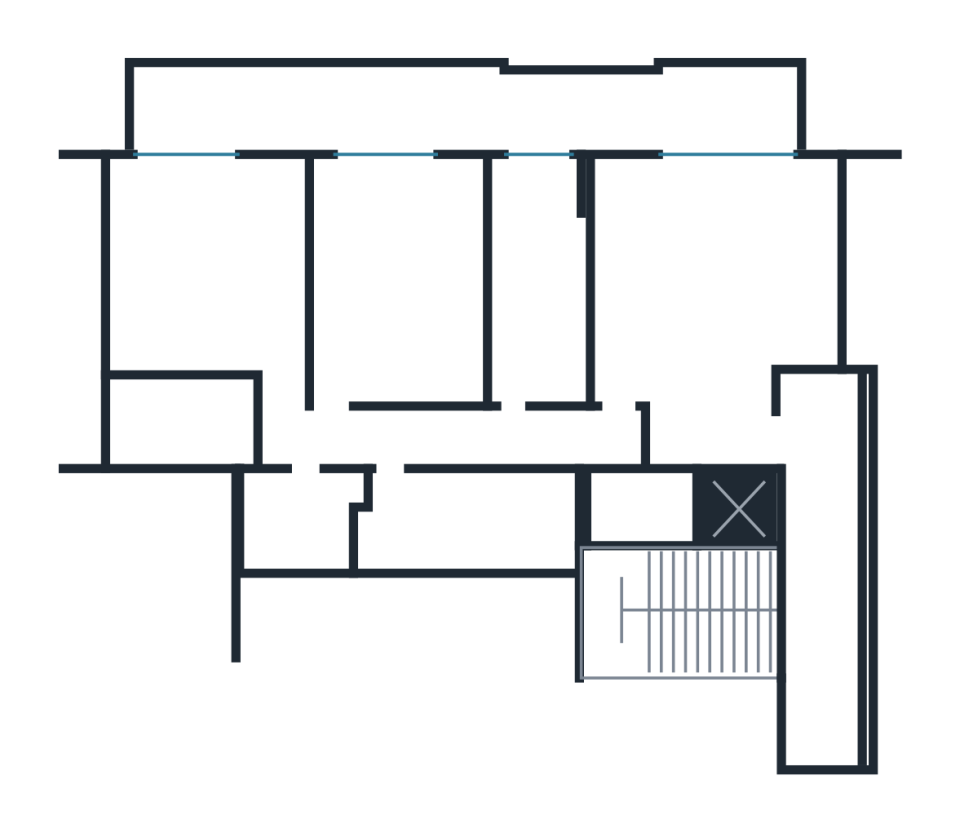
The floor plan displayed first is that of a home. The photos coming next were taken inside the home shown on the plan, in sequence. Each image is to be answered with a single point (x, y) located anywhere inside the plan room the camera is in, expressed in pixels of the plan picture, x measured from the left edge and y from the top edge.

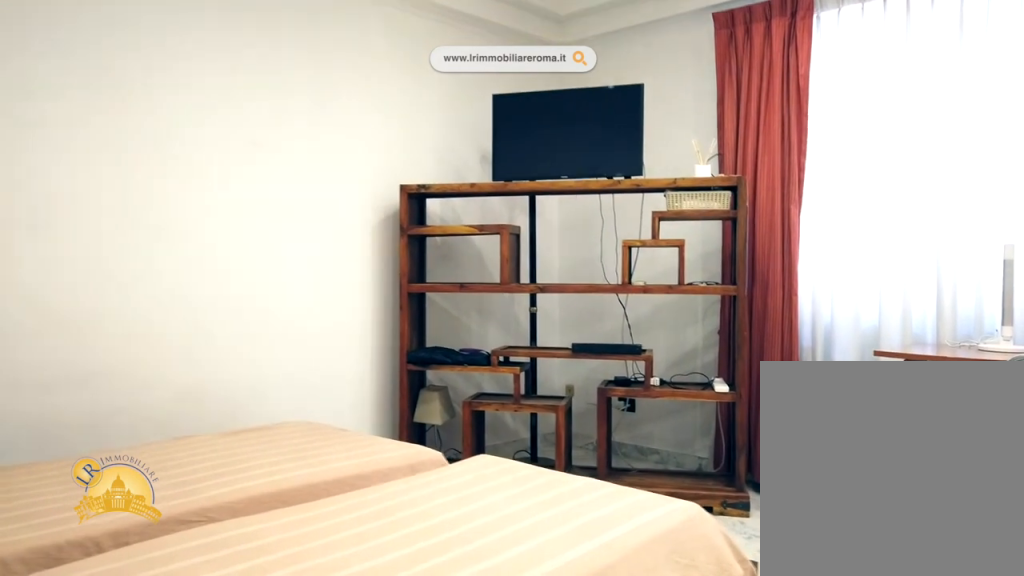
(715, 288)
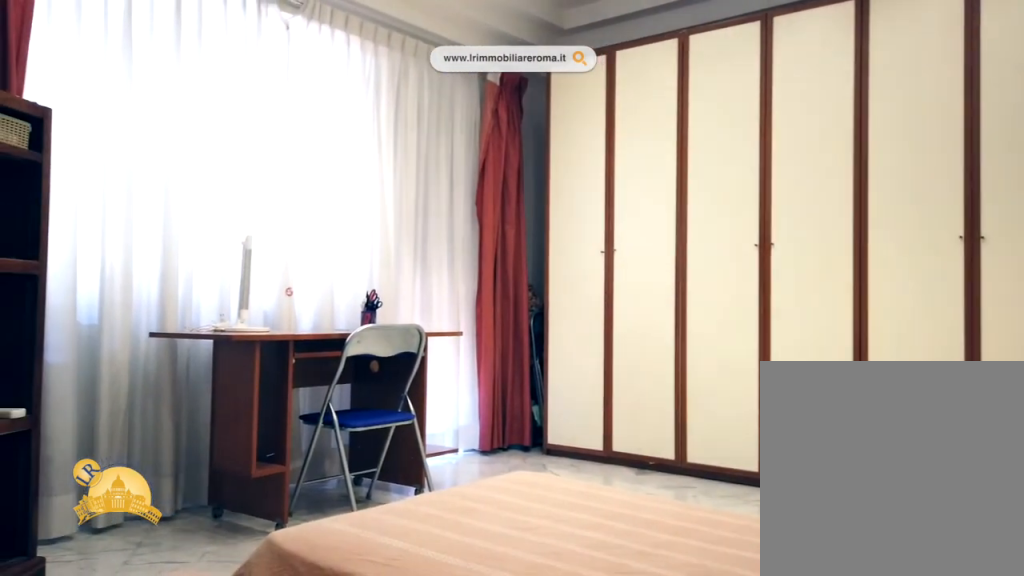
(715, 288)
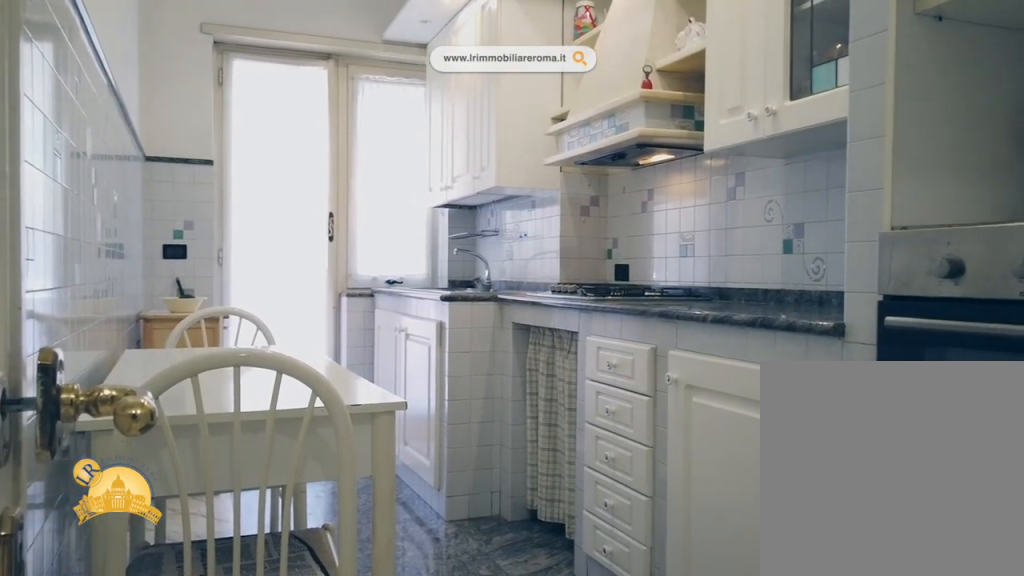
(539, 288)
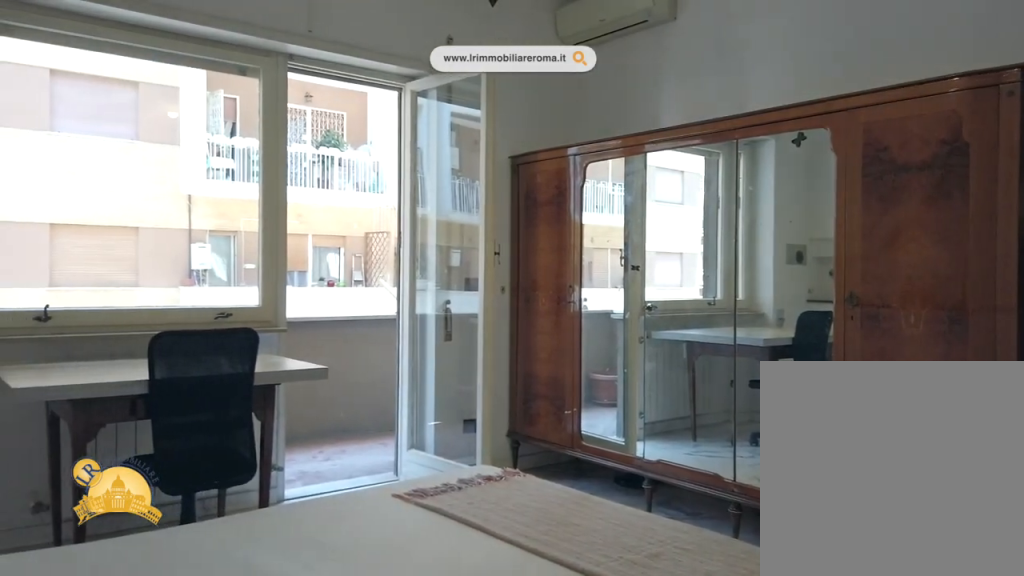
(207, 281)
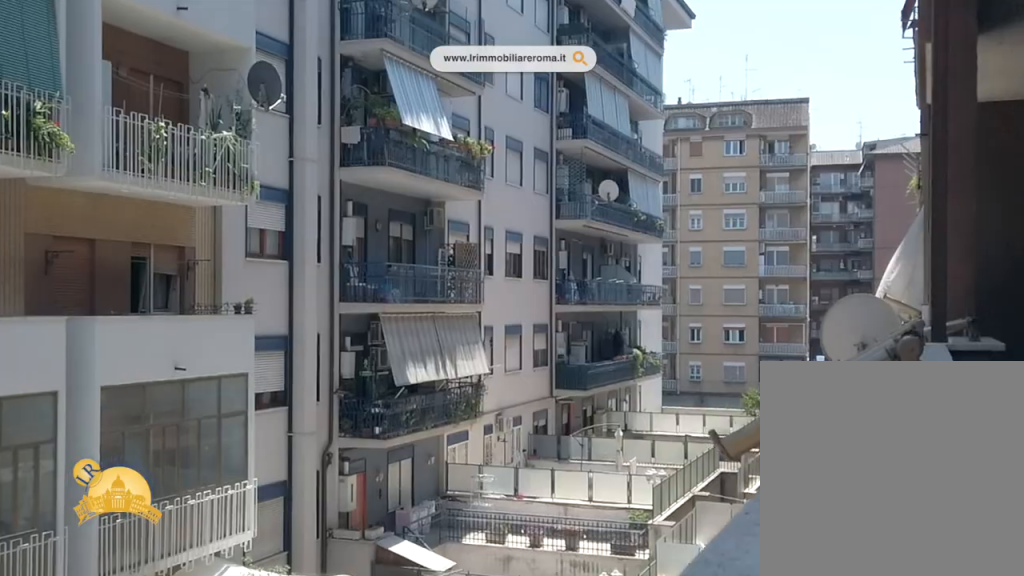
(465, 109)
